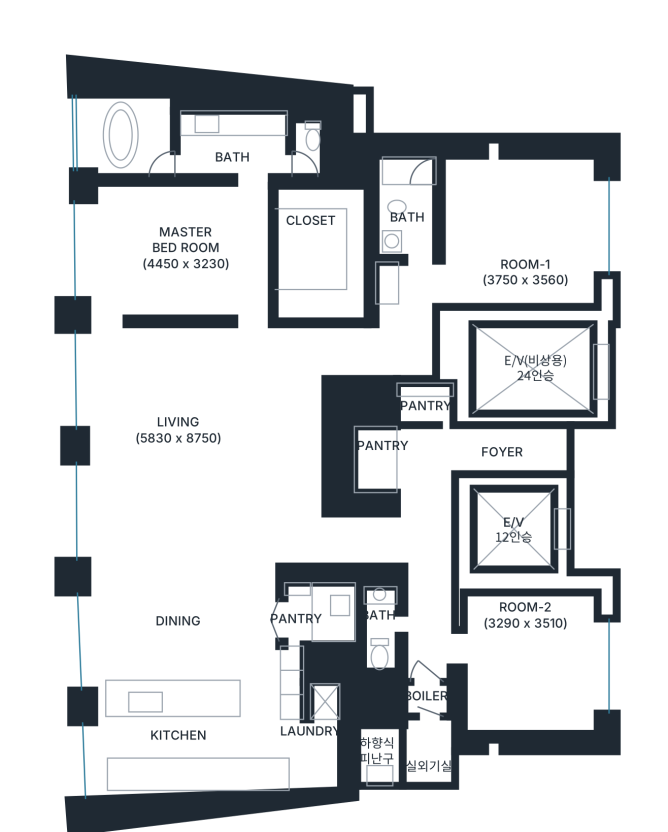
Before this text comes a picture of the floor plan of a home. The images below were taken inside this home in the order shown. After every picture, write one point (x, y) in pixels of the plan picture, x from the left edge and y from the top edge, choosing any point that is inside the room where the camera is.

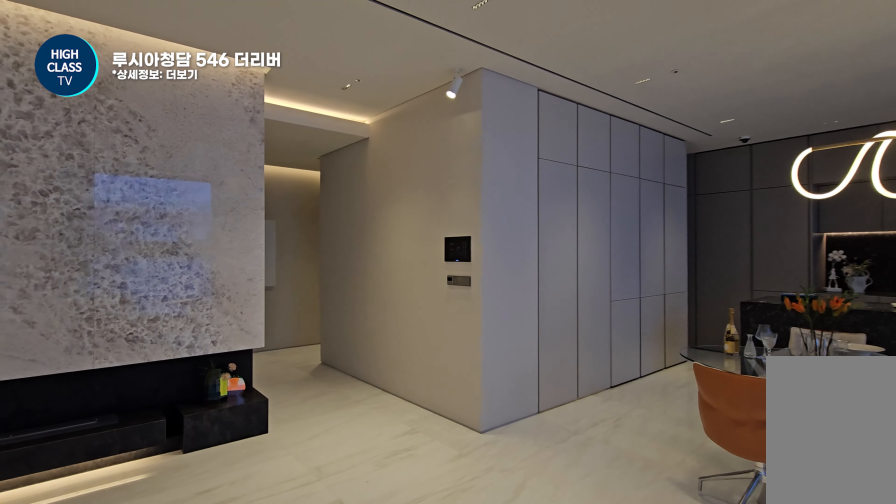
(202, 439)
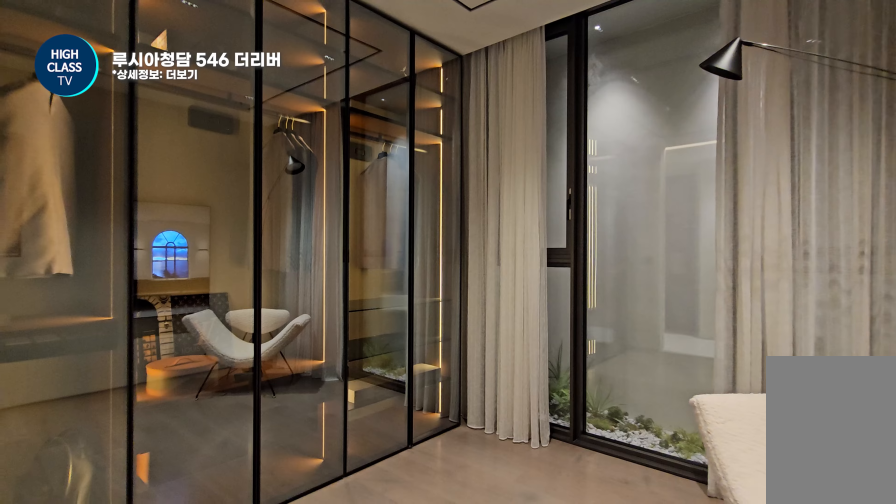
(528, 661)
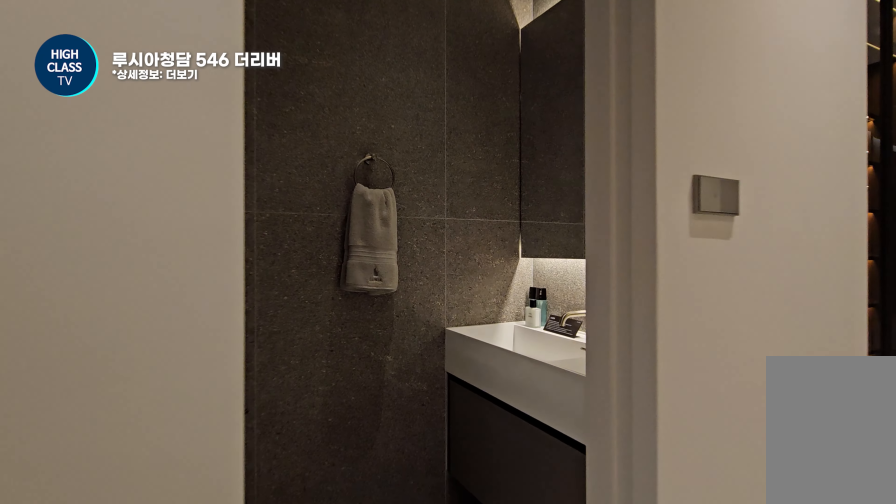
(382, 623)
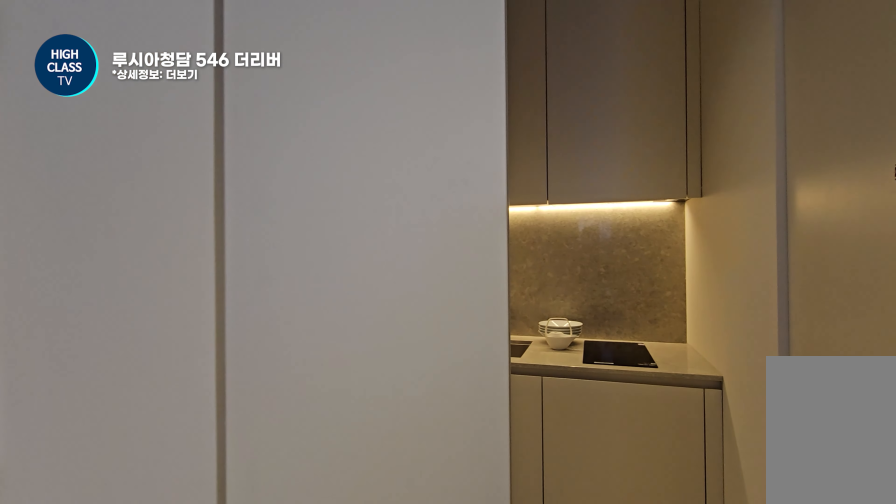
(211, 657)
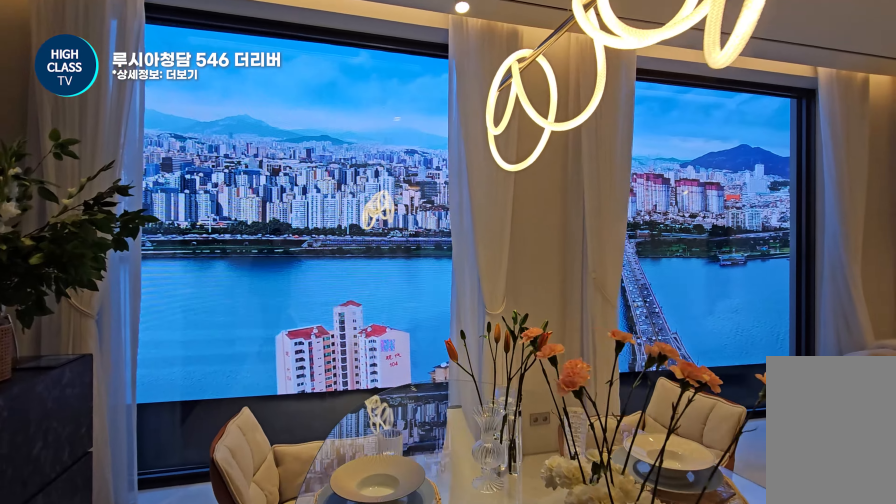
(211, 657)
